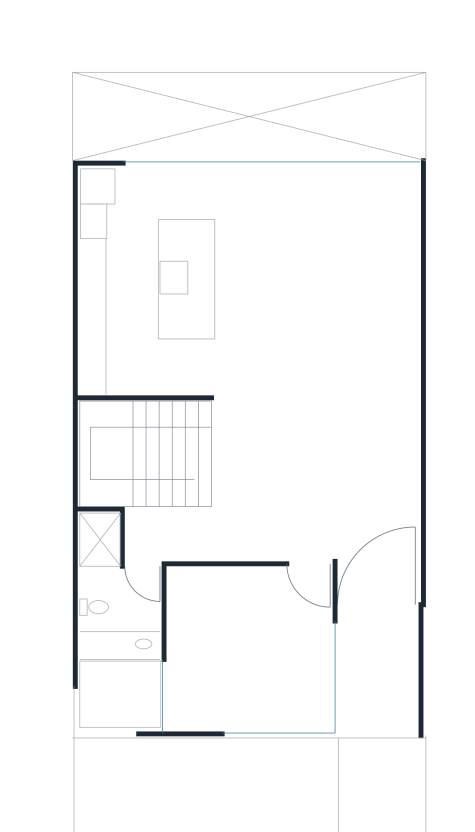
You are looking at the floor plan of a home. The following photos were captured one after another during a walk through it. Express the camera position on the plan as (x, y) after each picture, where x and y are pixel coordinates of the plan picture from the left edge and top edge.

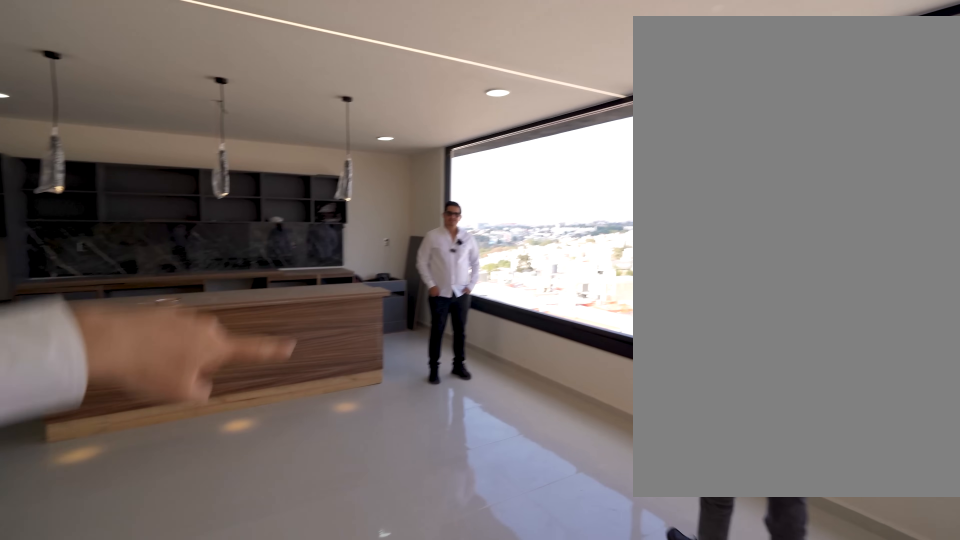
(380, 218)
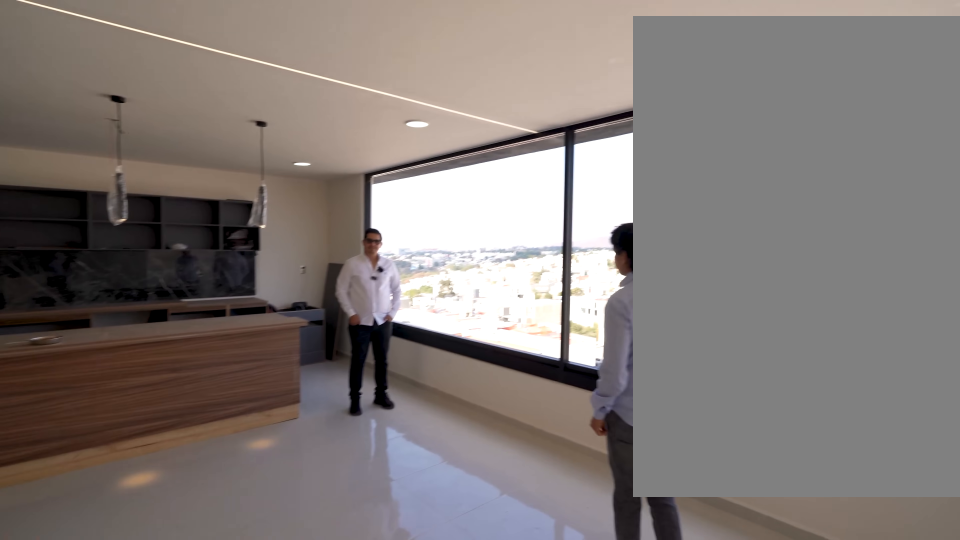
(380, 201)
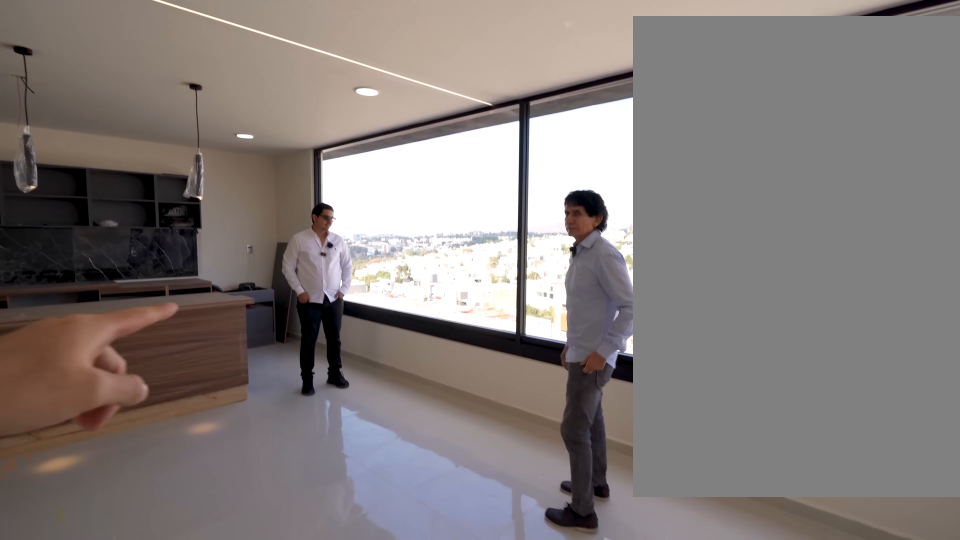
(380, 196)
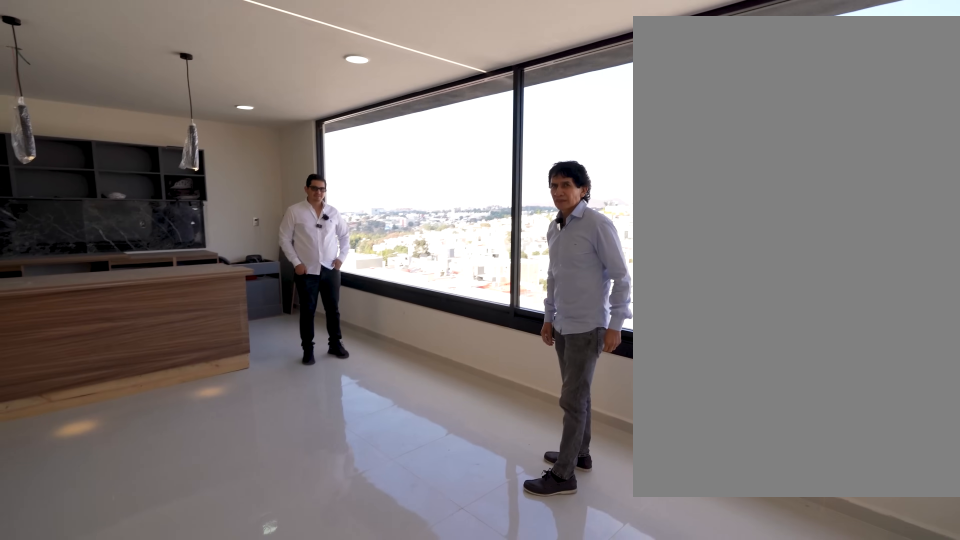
(380, 196)
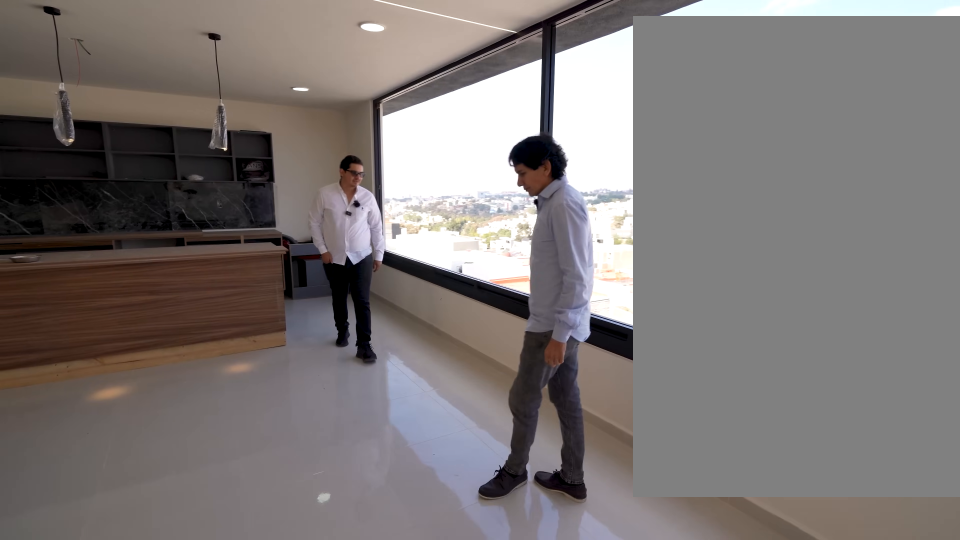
(380, 195)
